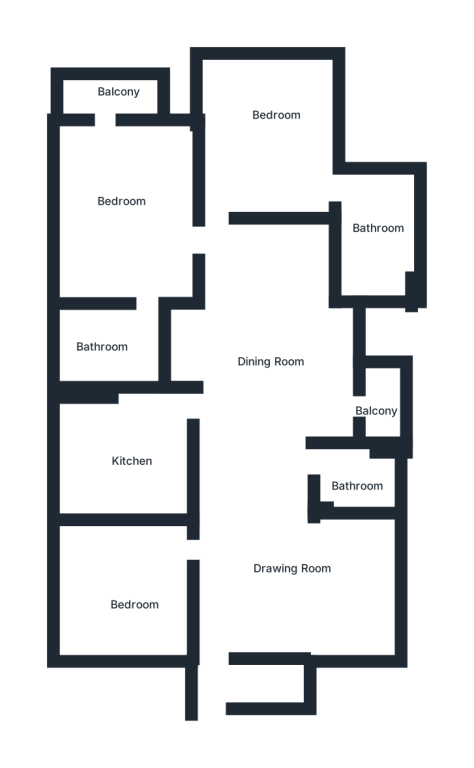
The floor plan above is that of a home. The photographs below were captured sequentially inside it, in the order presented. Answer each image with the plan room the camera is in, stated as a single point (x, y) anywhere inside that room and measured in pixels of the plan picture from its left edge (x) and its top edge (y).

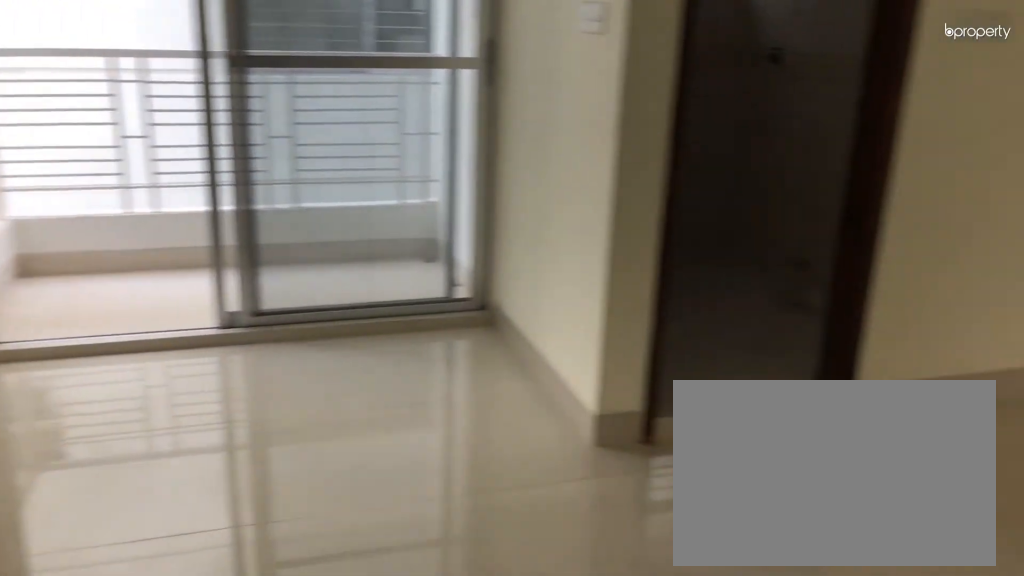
(258, 384)
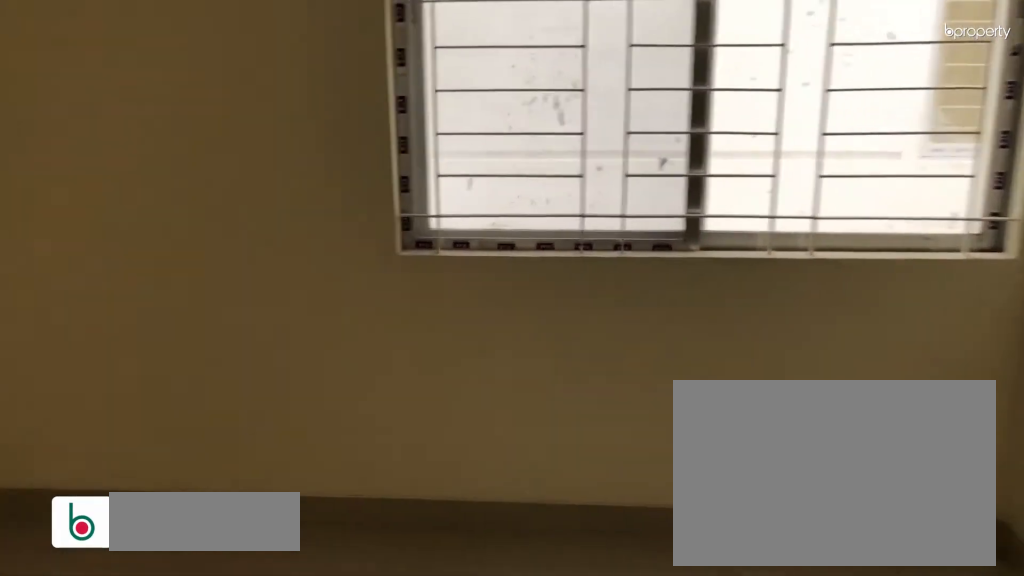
(141, 581)
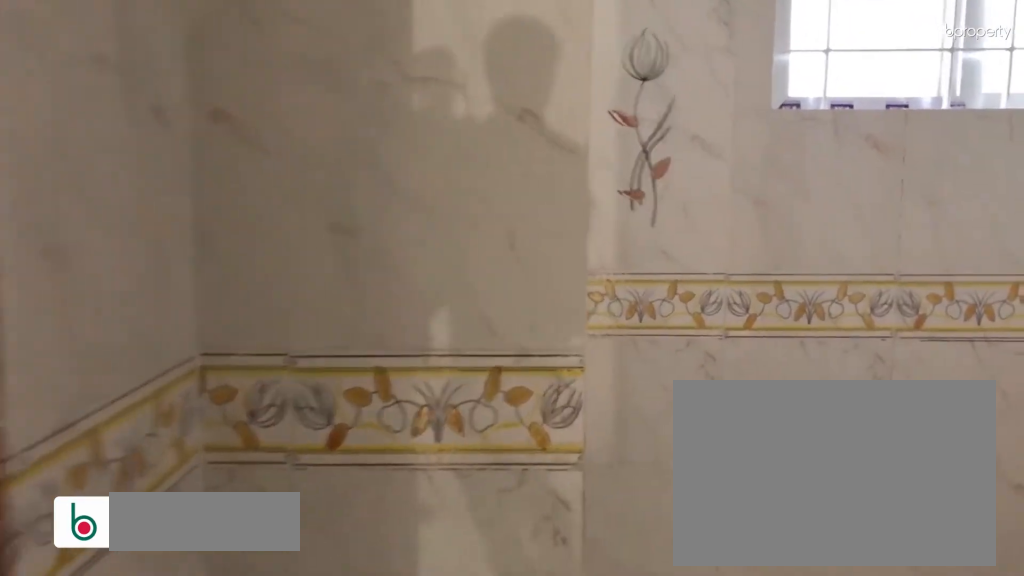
(360, 476)
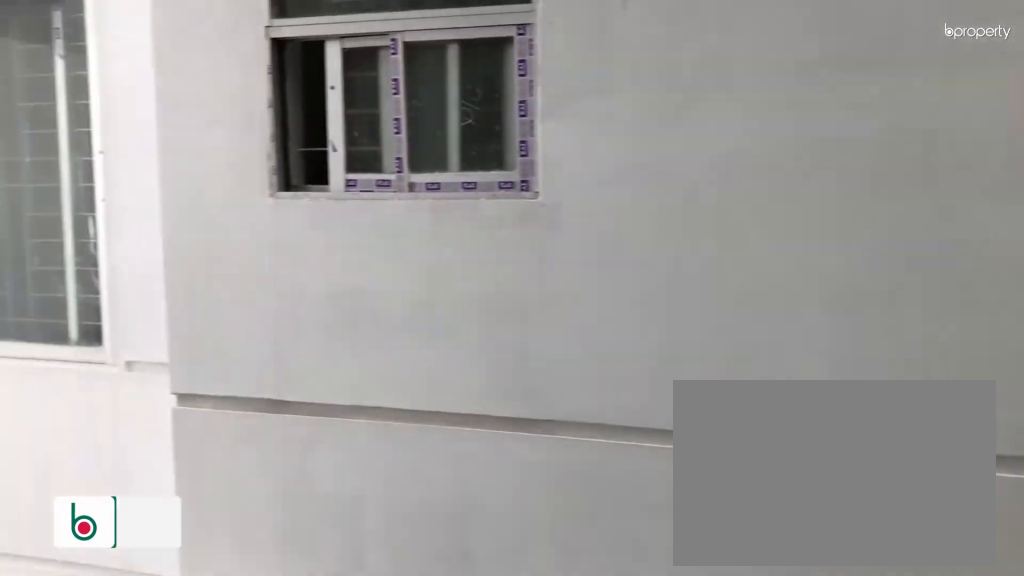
(388, 402)
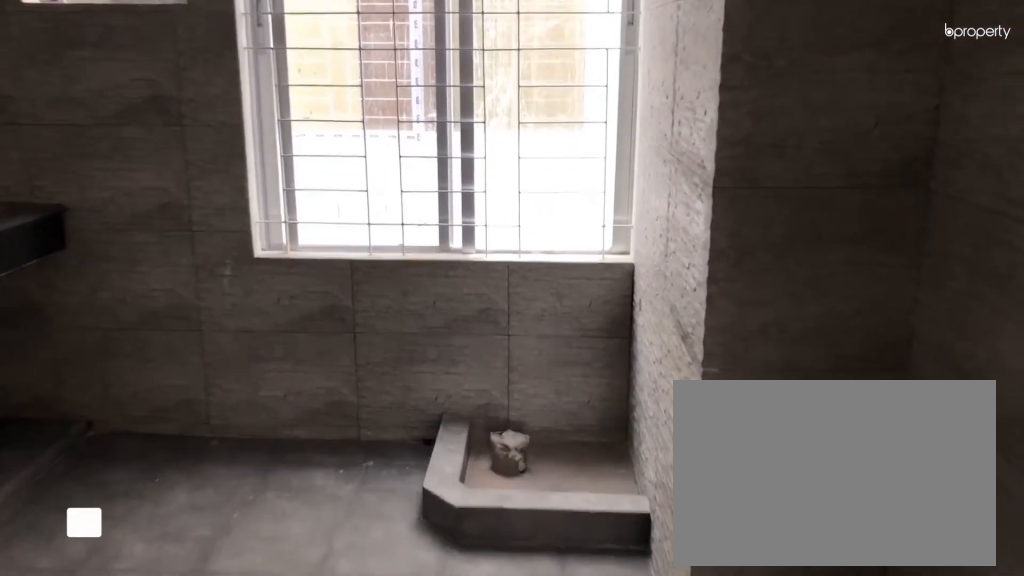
(131, 457)
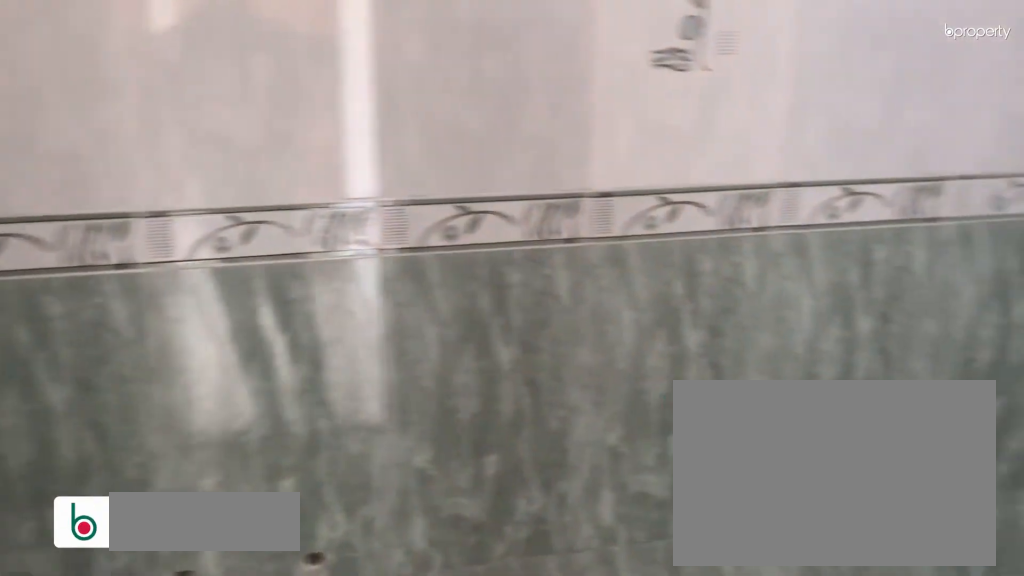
(375, 214)
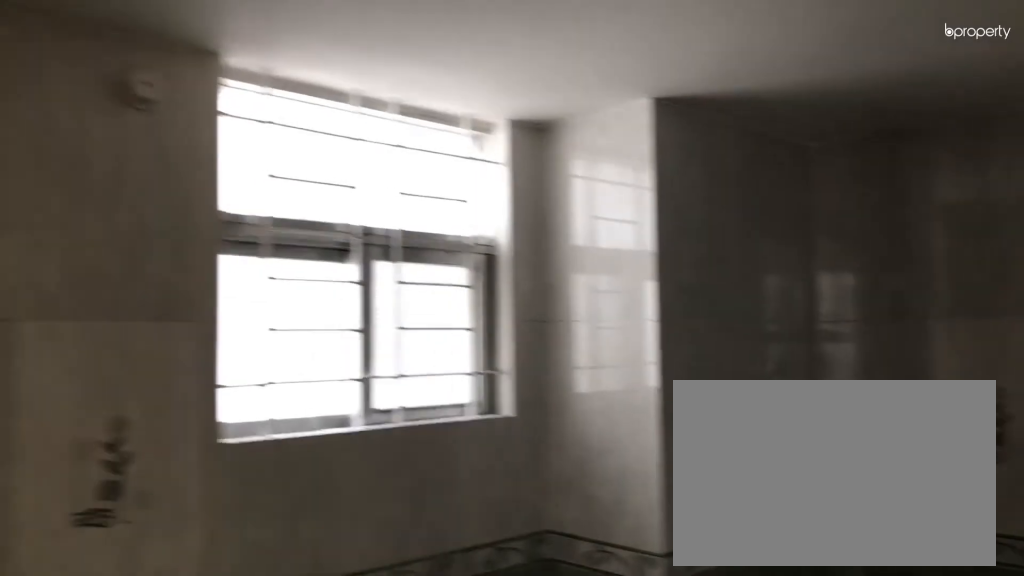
(375, 214)
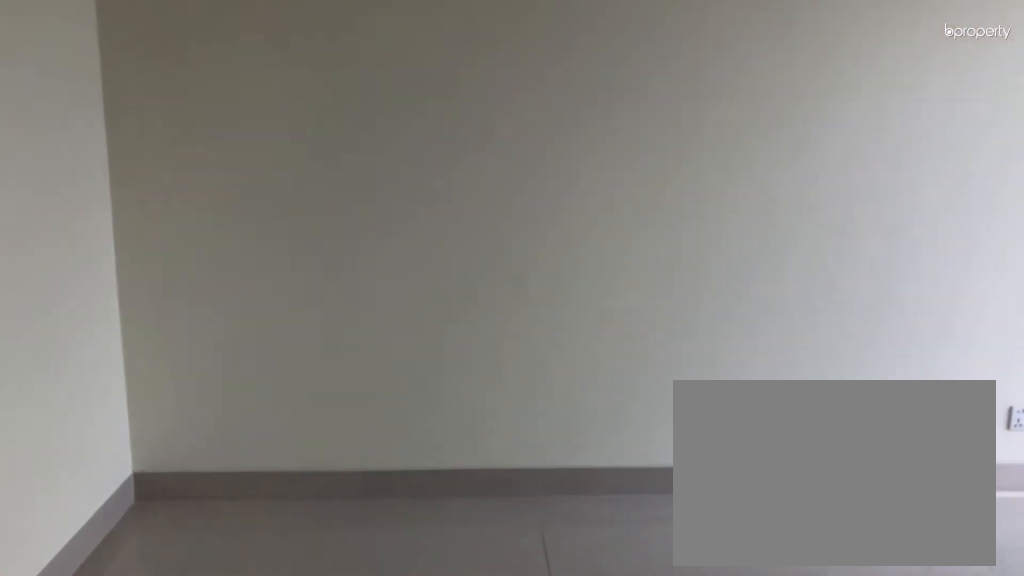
(135, 221)
